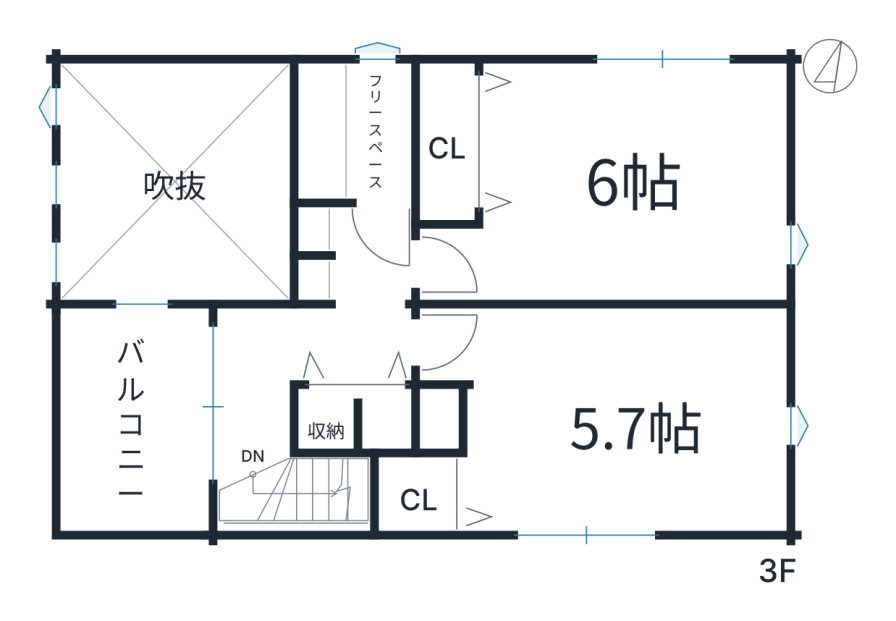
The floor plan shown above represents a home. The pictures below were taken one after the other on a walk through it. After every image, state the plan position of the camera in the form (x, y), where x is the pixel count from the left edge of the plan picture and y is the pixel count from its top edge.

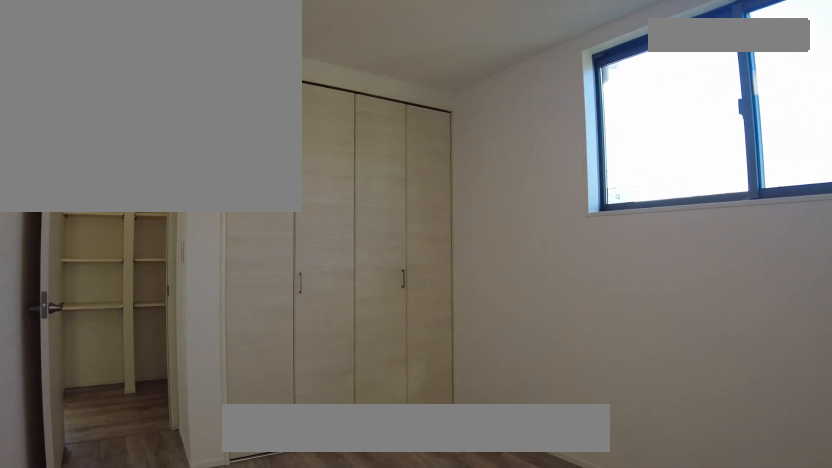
(622, 193)
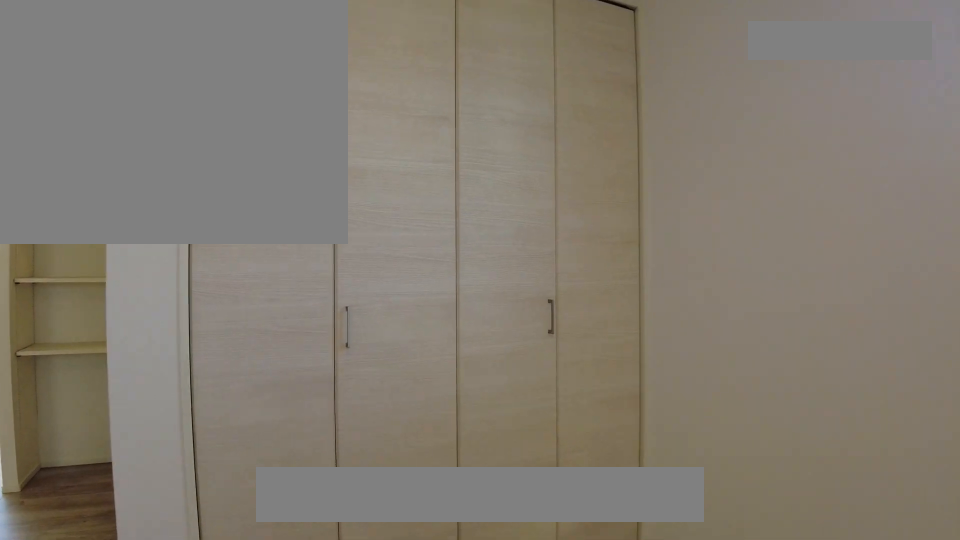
(629, 184)
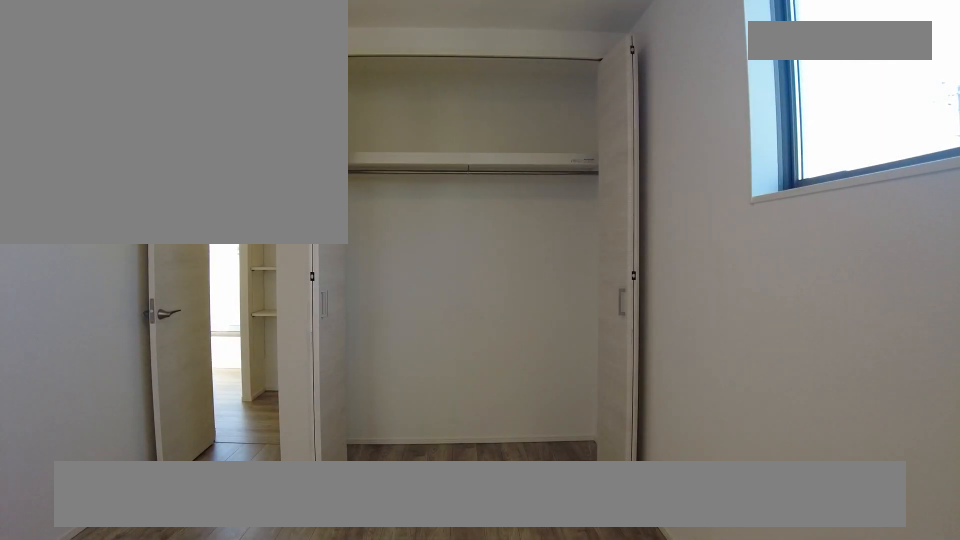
(627, 190)
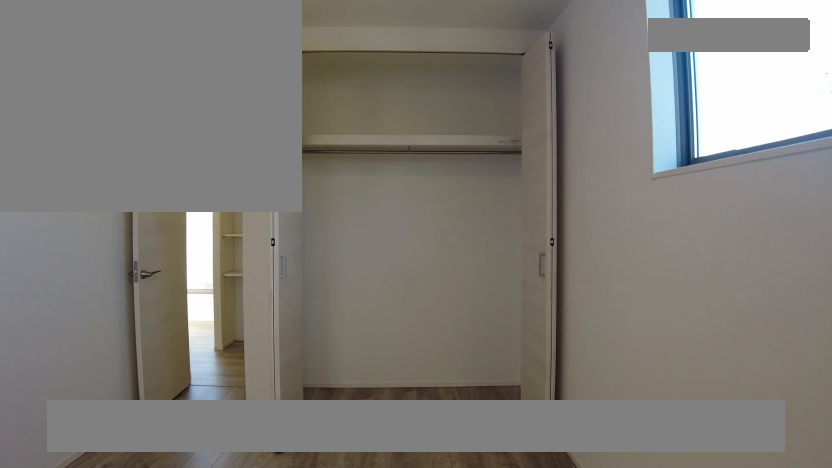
(625, 190)
